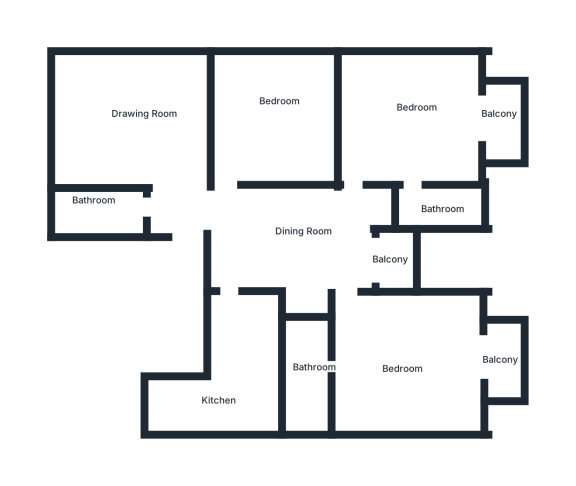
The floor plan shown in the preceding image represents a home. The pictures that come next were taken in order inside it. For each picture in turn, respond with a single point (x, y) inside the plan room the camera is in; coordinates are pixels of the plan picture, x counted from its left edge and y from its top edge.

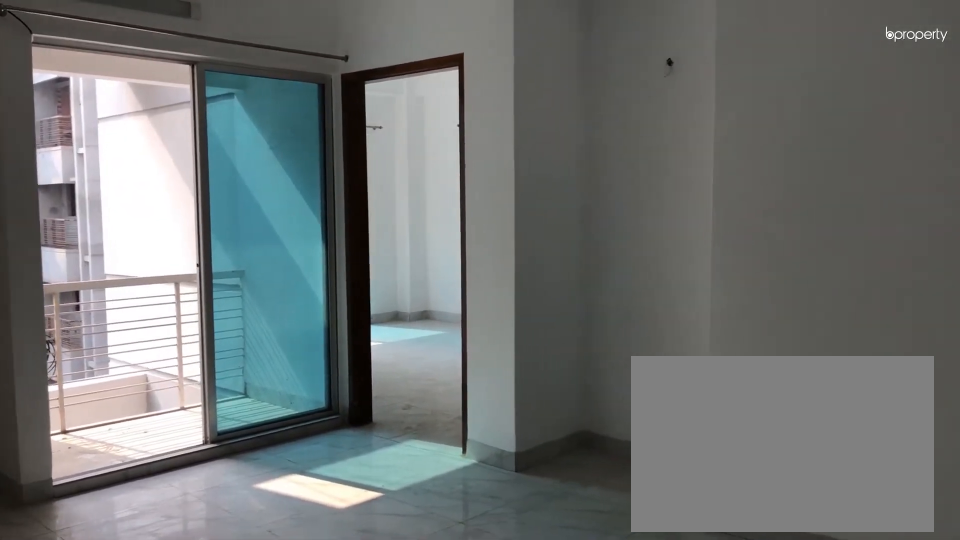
(323, 247)
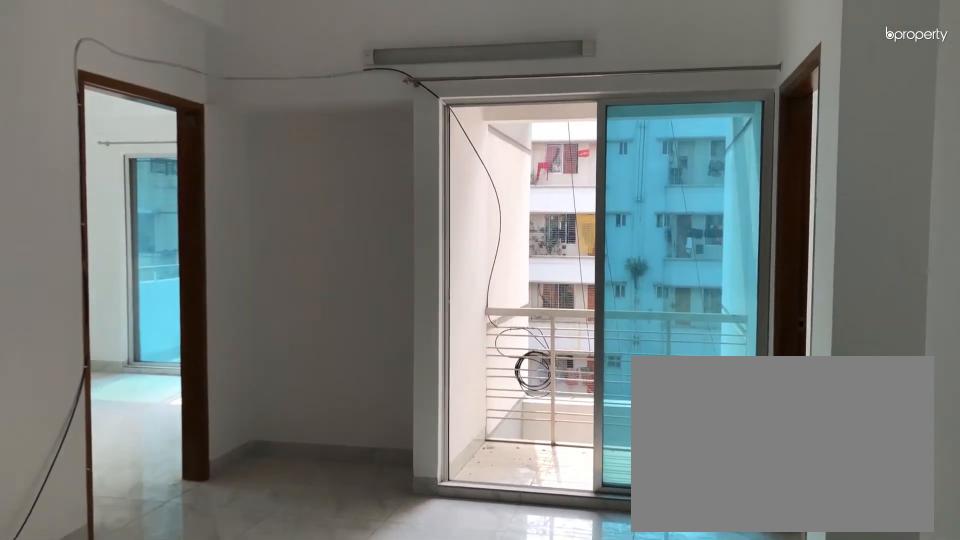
(316, 244)
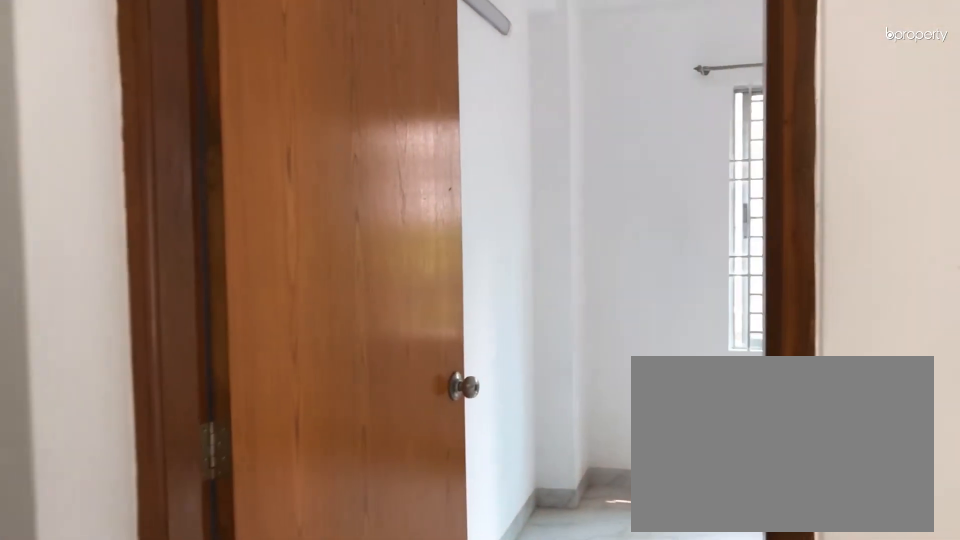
(226, 184)
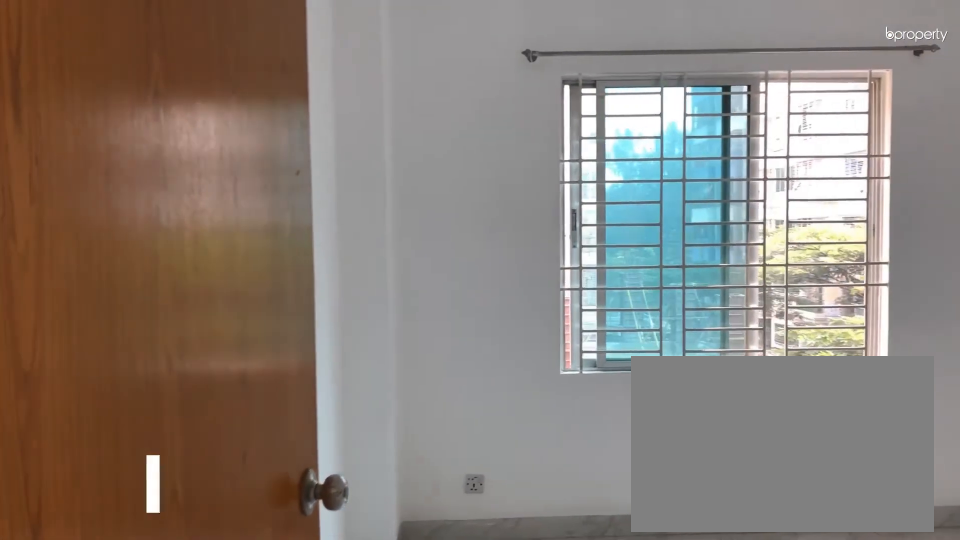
(274, 118)
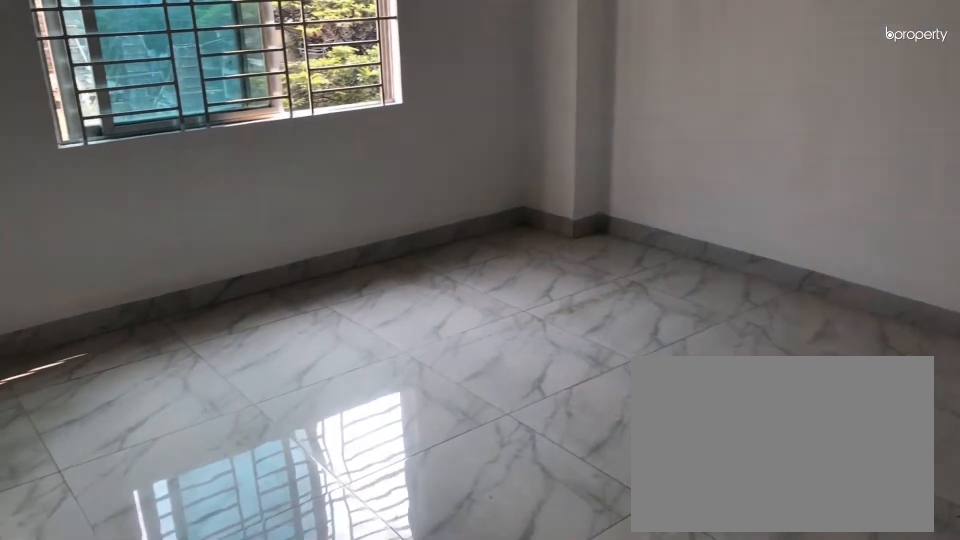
(274, 118)
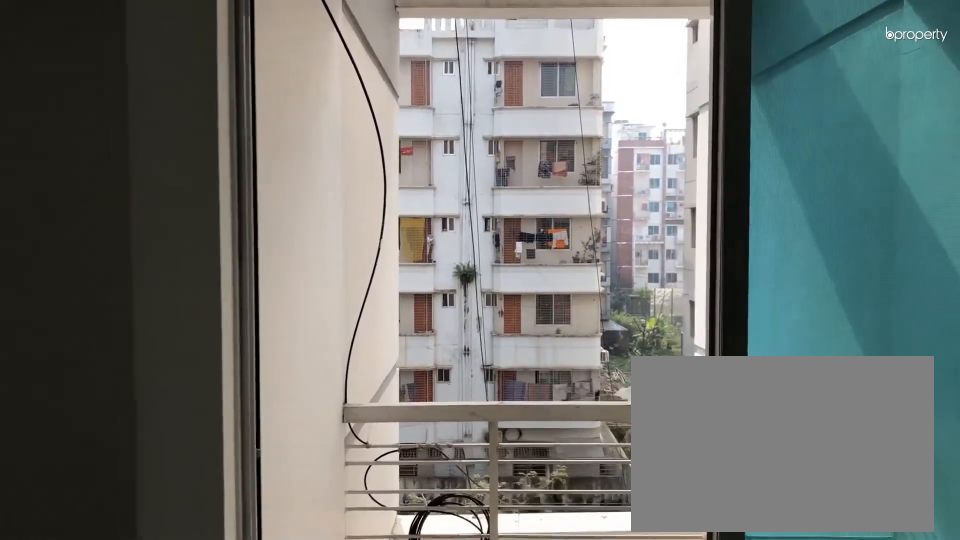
(336, 264)
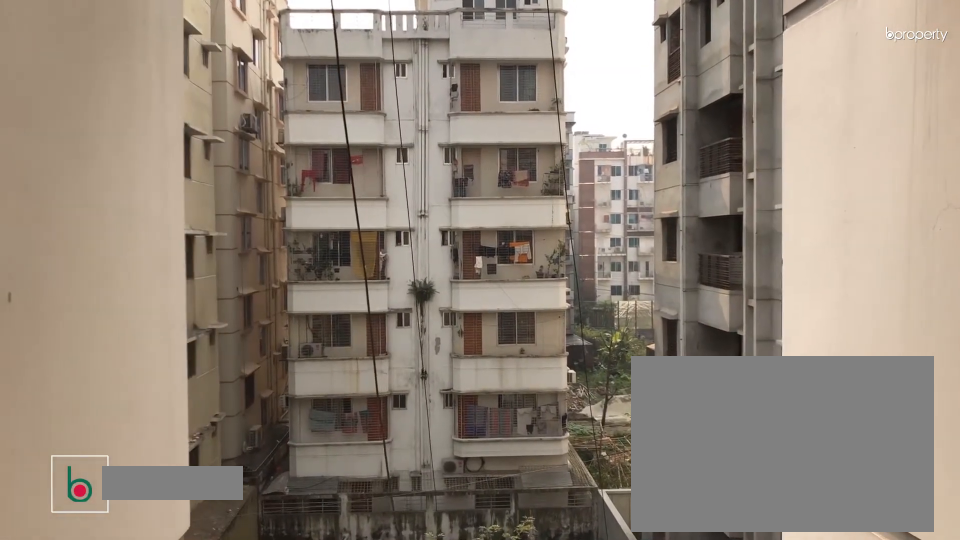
(395, 258)
